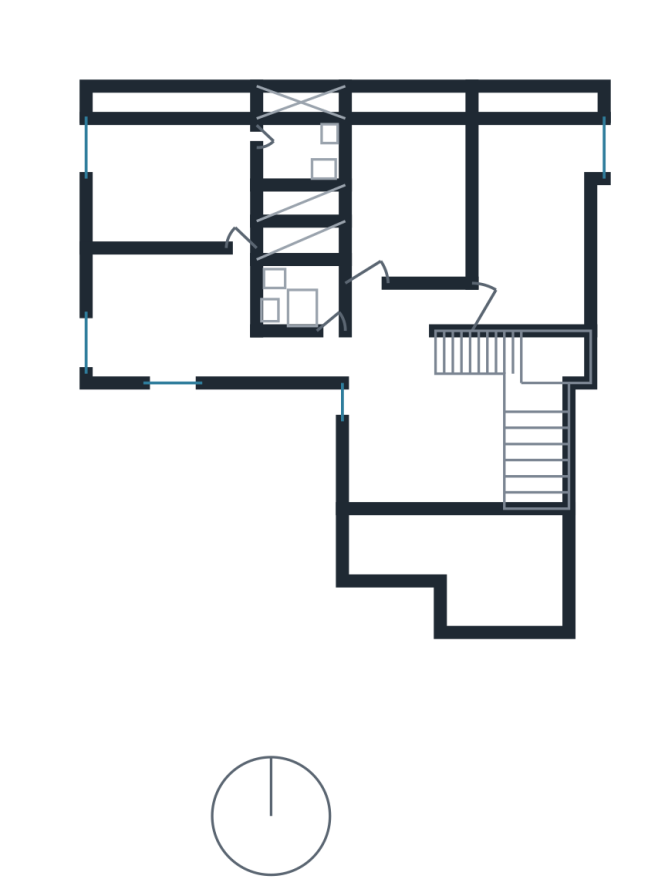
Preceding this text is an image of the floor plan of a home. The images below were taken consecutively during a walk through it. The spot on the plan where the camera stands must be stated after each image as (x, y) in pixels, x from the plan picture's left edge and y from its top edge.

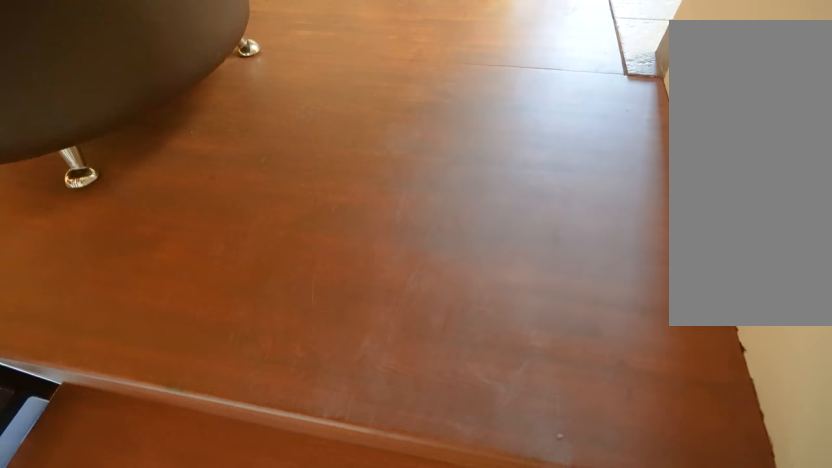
(443, 353)
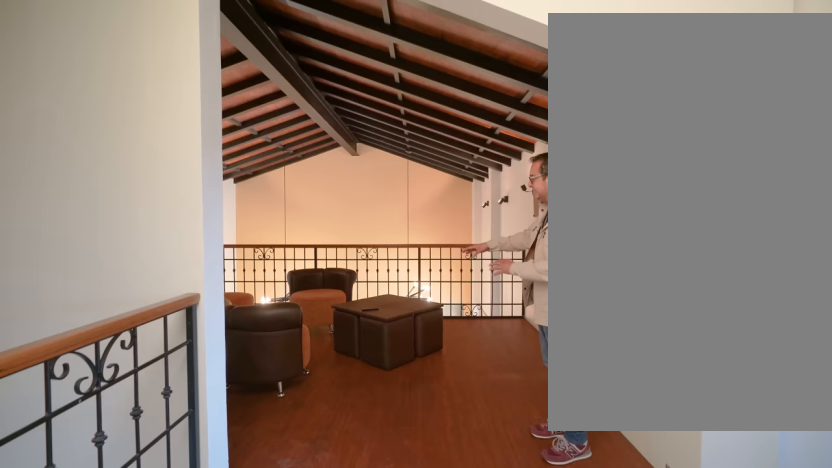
(373, 325)
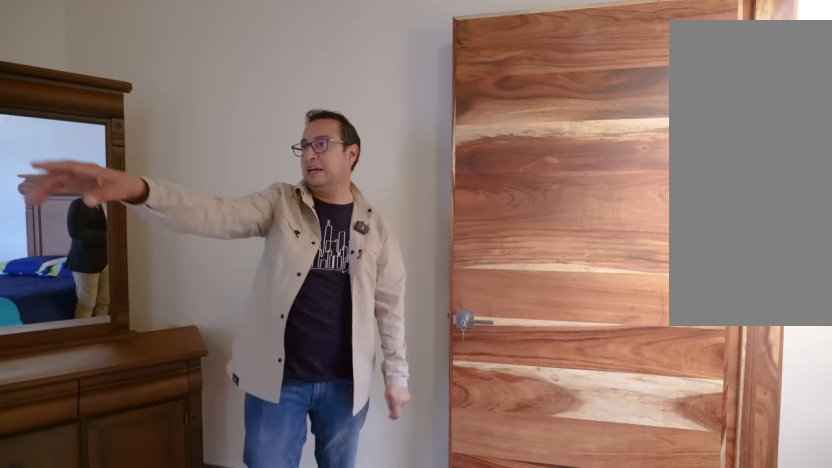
(510, 302)
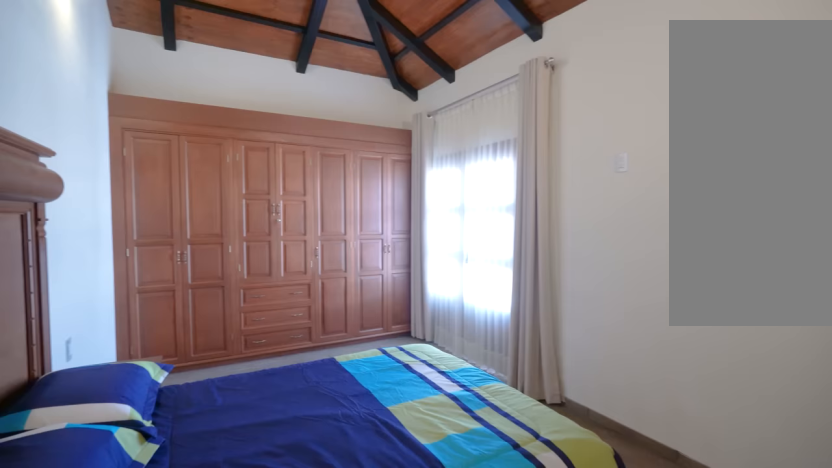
(509, 301)
